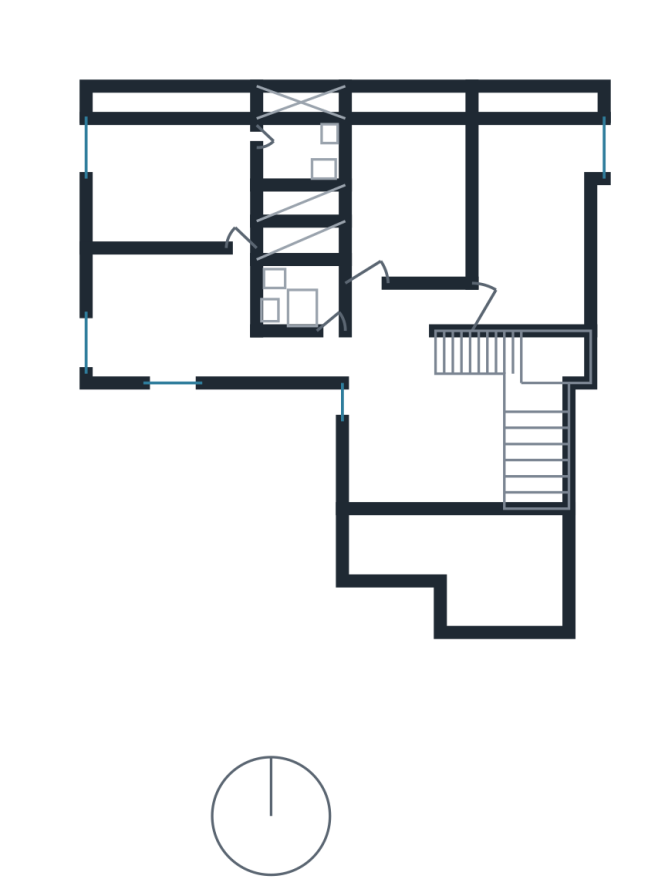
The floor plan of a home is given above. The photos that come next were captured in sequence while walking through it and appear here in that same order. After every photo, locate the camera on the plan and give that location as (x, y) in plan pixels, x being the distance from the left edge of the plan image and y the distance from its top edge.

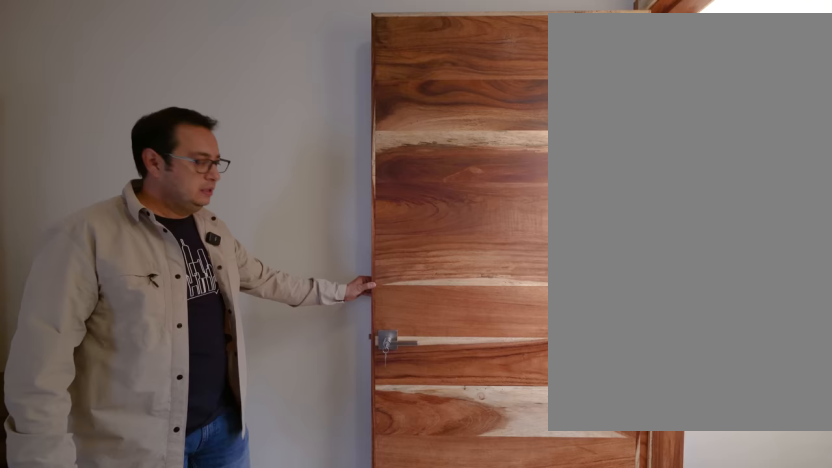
(509, 302)
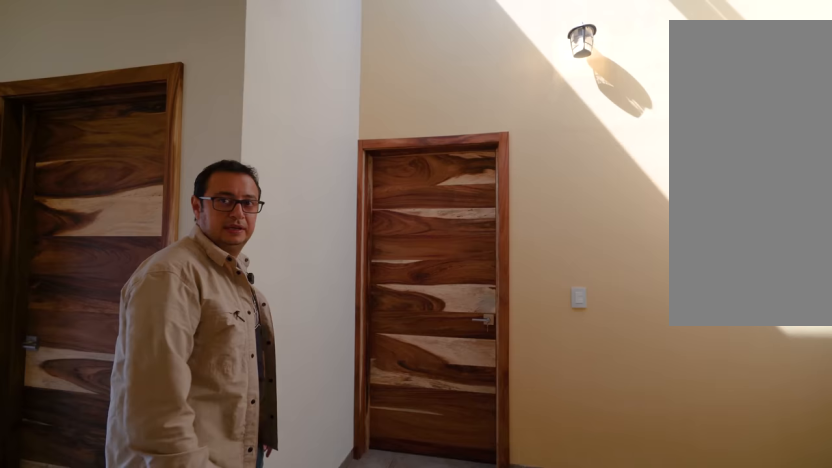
(409, 300)
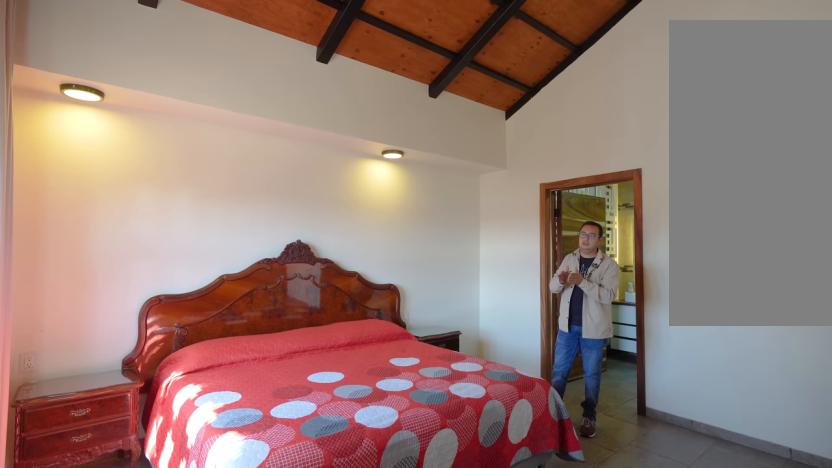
(176, 220)
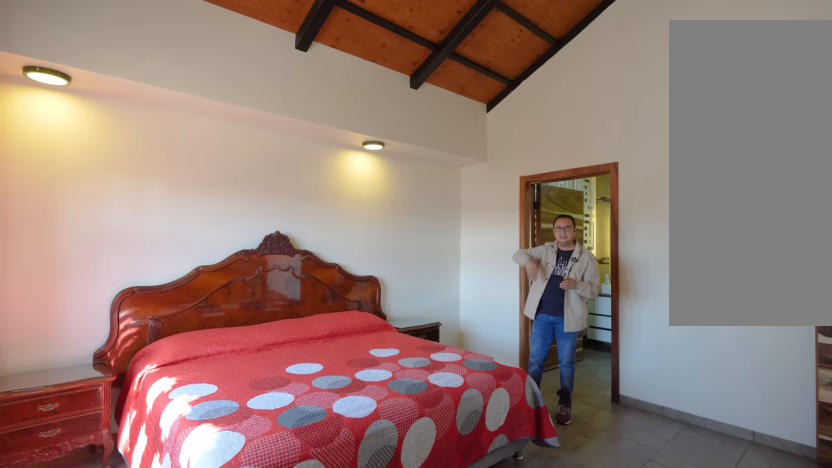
(176, 221)
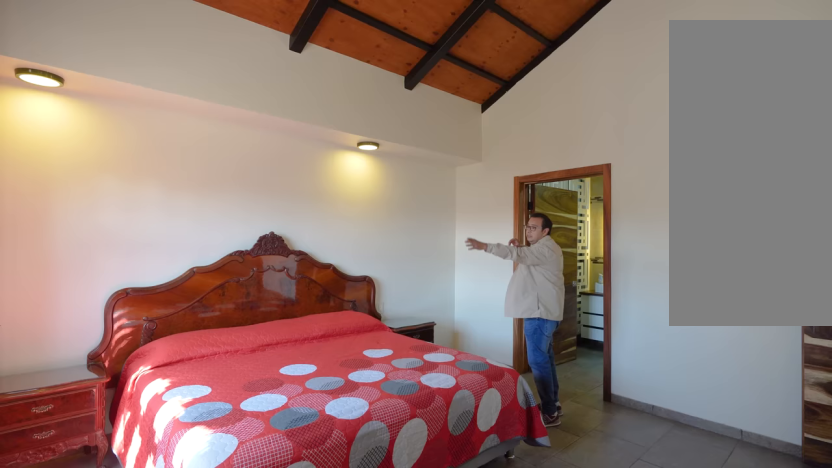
(176, 220)
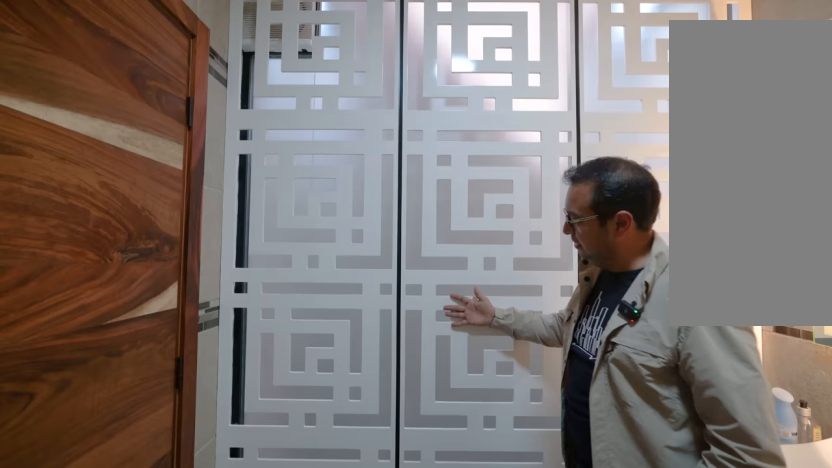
(231, 145)
